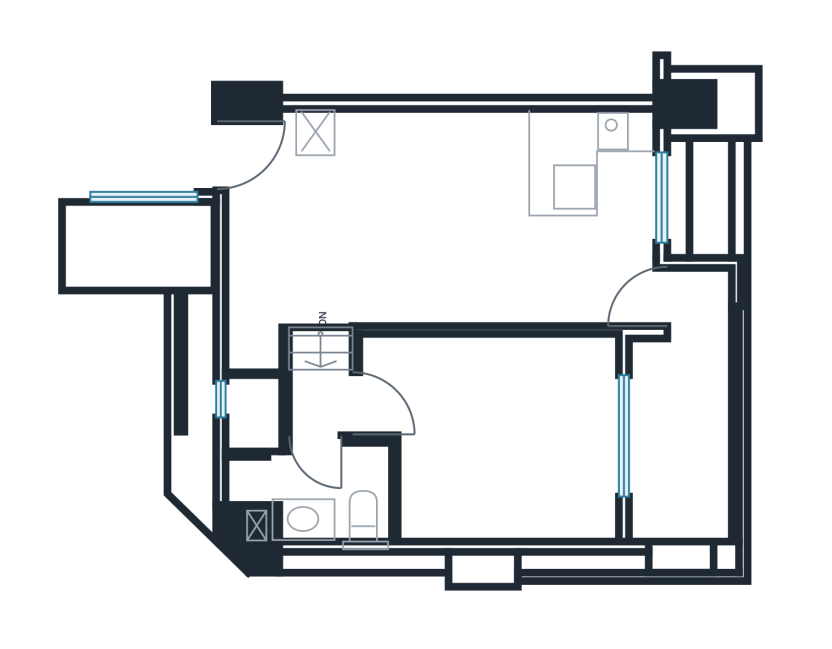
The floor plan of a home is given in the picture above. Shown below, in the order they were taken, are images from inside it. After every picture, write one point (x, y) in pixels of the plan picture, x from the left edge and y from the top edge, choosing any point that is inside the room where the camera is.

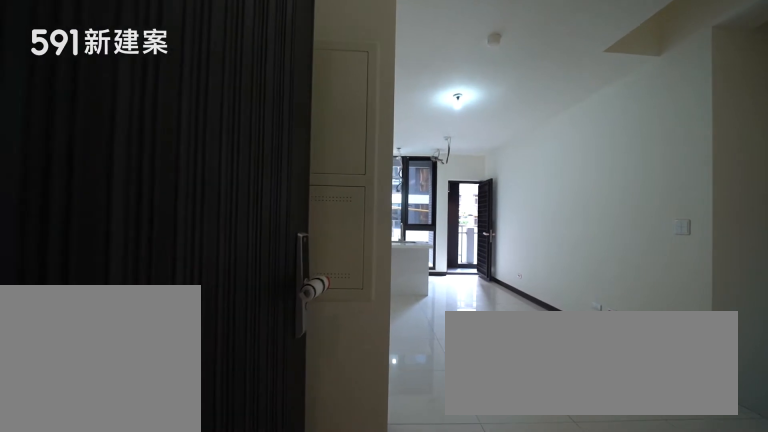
(256, 160)
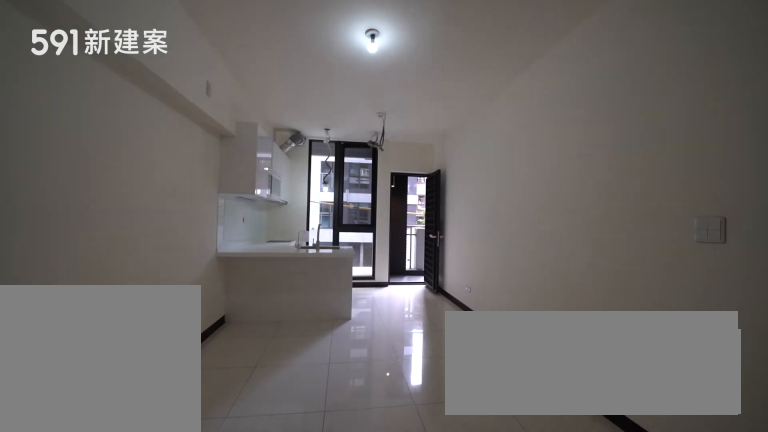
(381, 231)
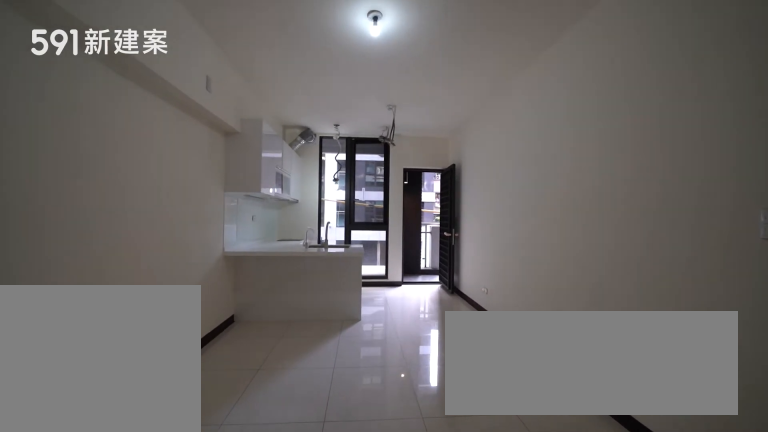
(381, 231)
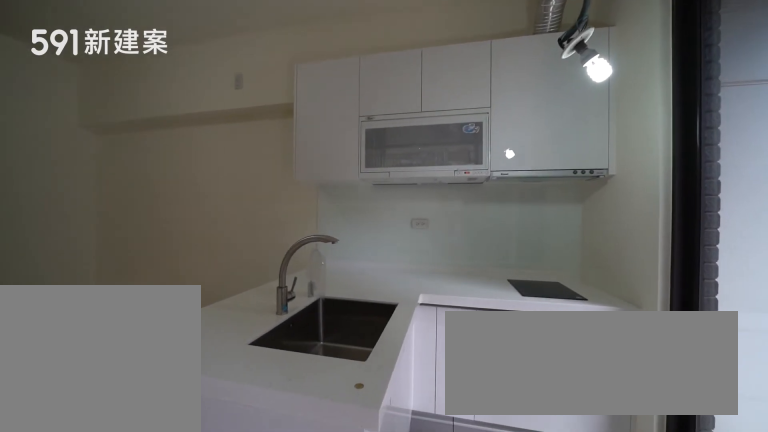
(585, 187)
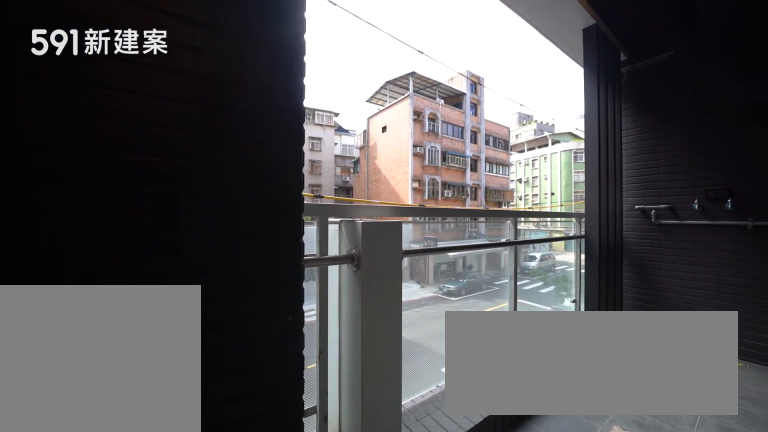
(683, 418)
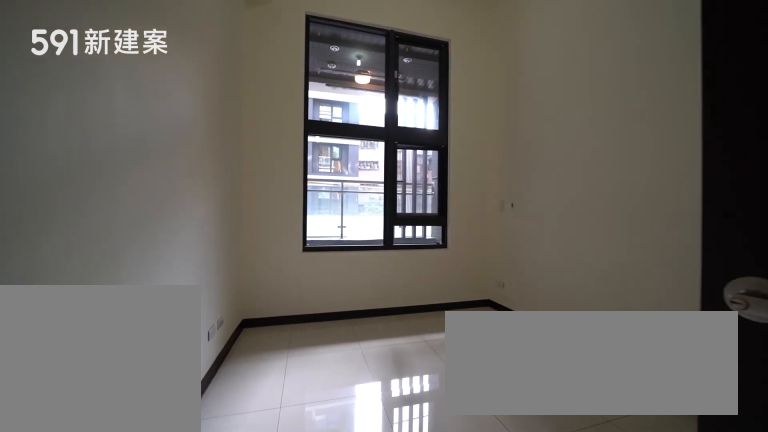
(499, 436)
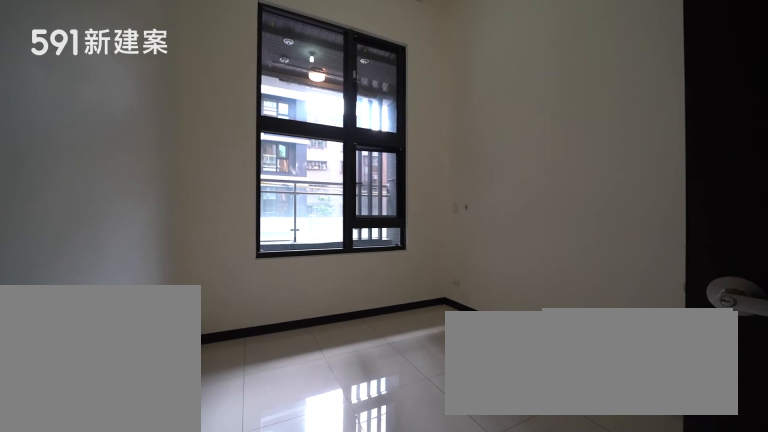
(499, 436)
